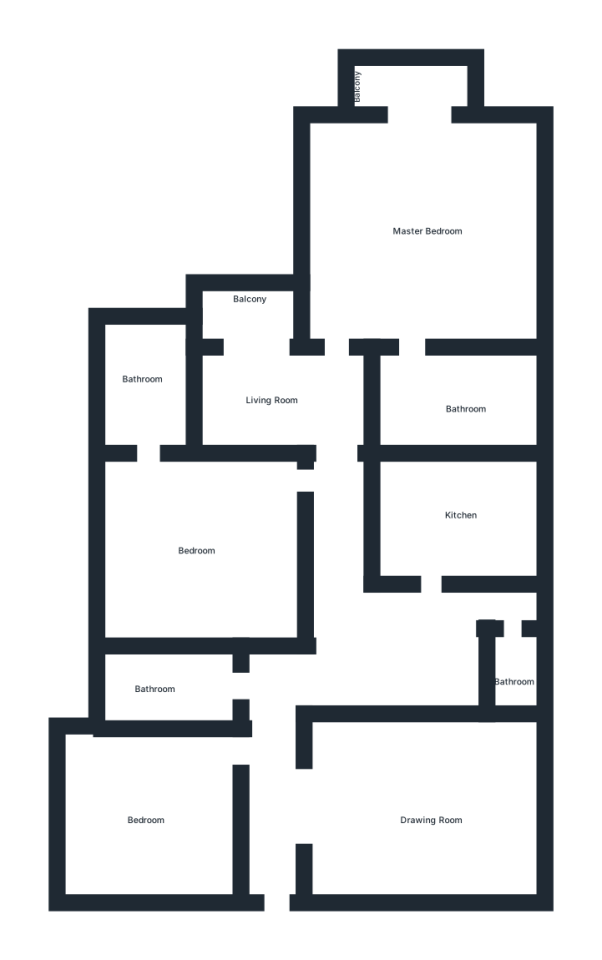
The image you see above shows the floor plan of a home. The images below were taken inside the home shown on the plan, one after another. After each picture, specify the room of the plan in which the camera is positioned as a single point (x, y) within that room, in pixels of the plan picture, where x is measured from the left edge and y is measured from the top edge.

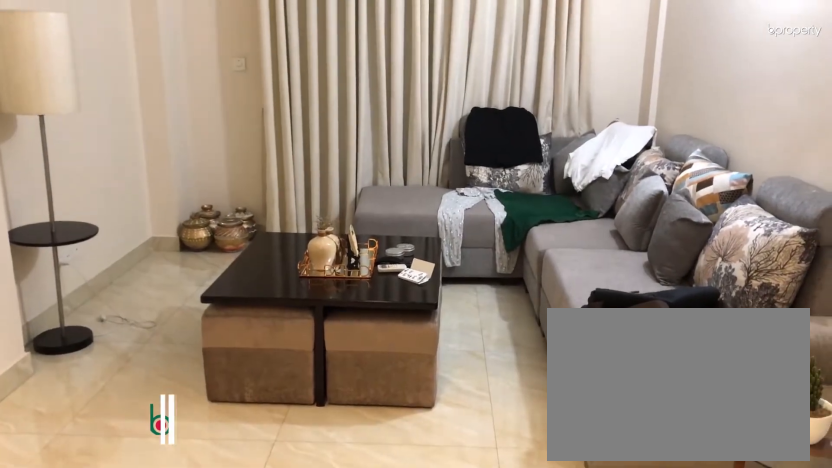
(415, 807)
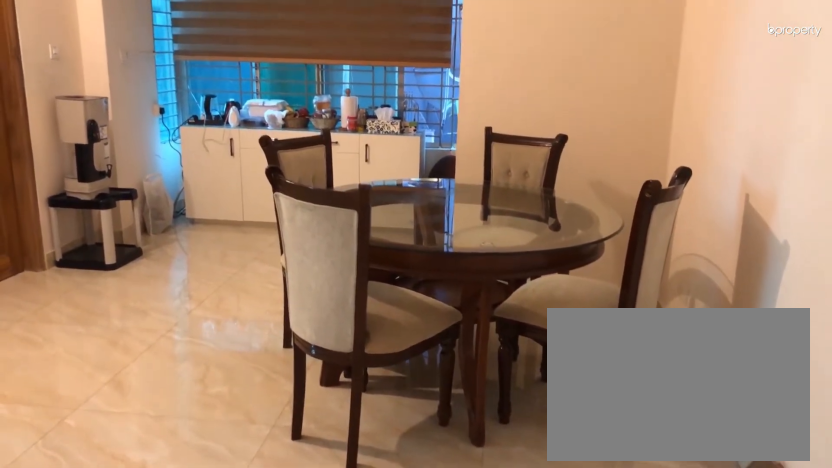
(405, 650)
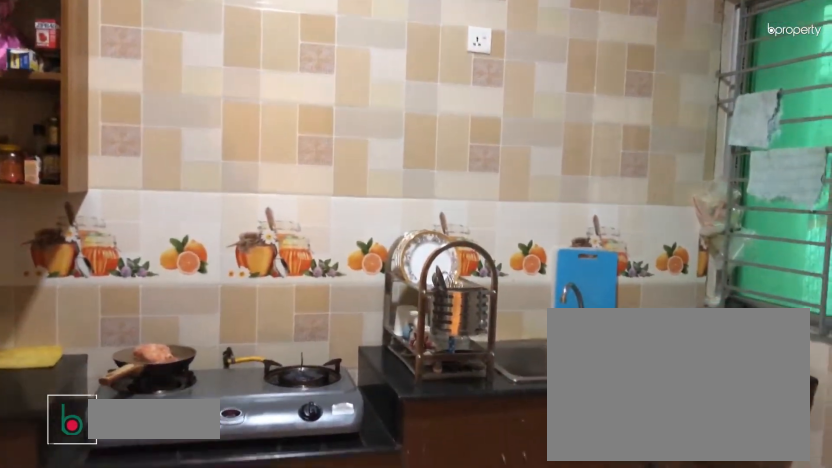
(448, 511)
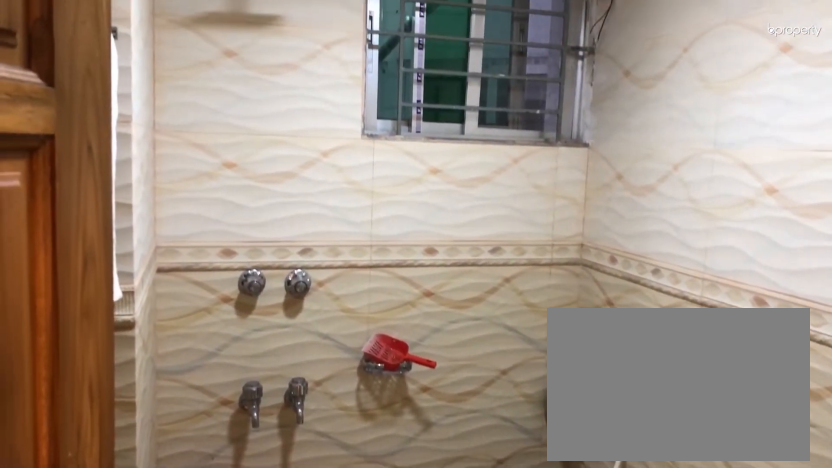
(160, 692)
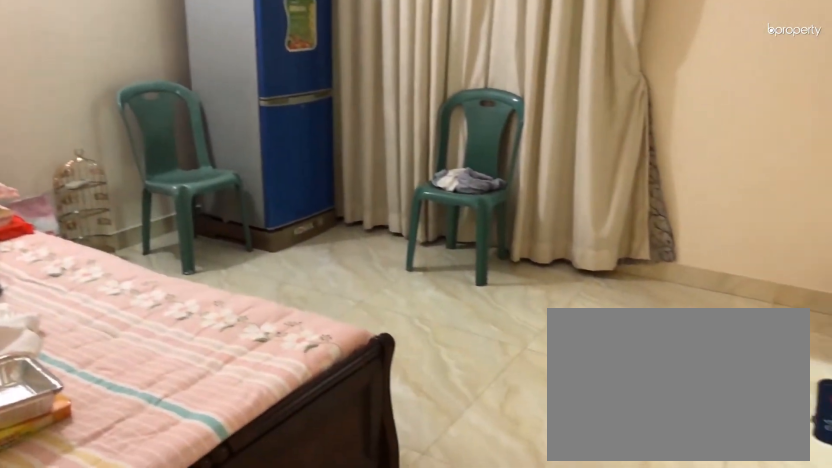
(177, 539)
